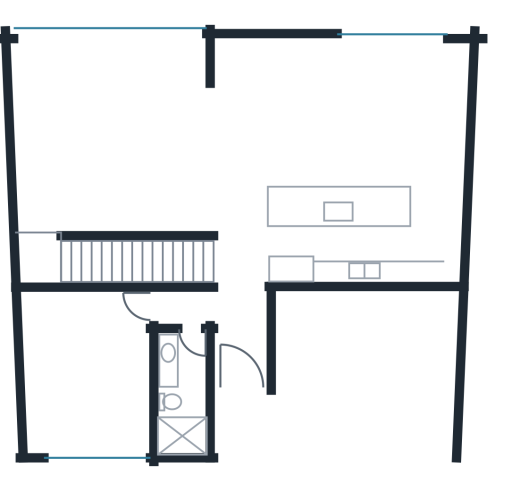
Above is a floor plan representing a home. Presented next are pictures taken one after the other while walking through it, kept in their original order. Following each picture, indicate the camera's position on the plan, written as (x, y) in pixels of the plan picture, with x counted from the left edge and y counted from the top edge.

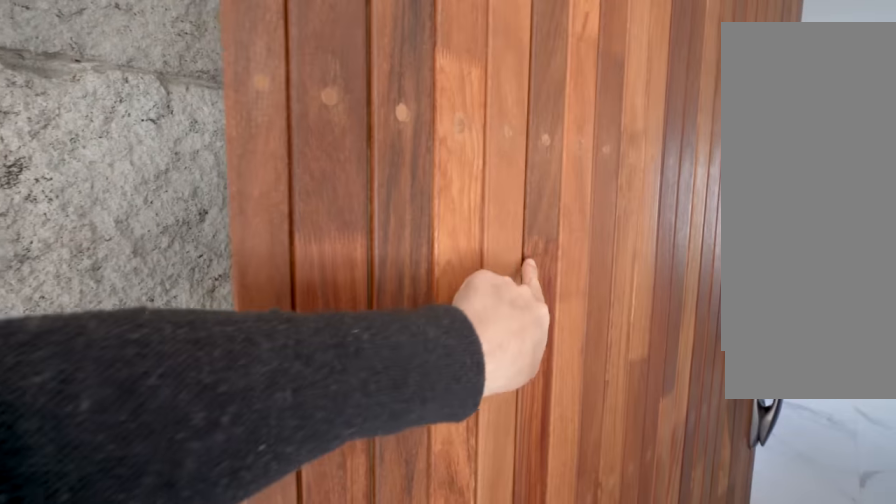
(237, 406)
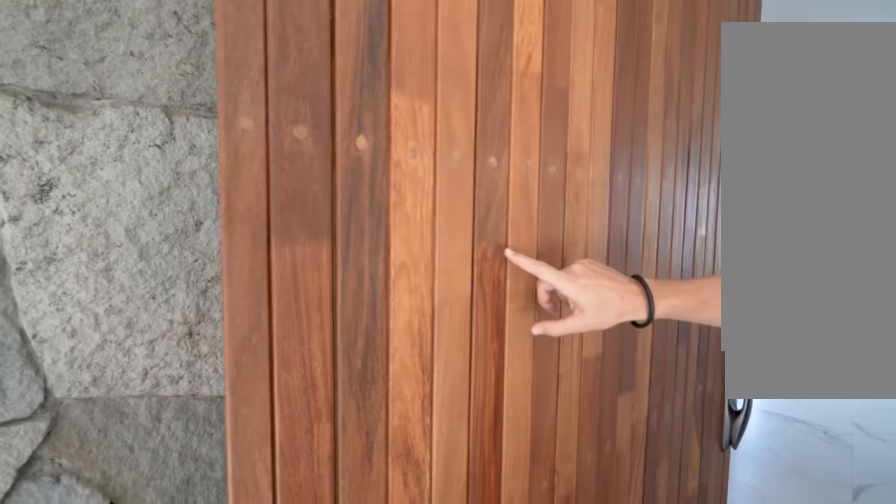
(233, 404)
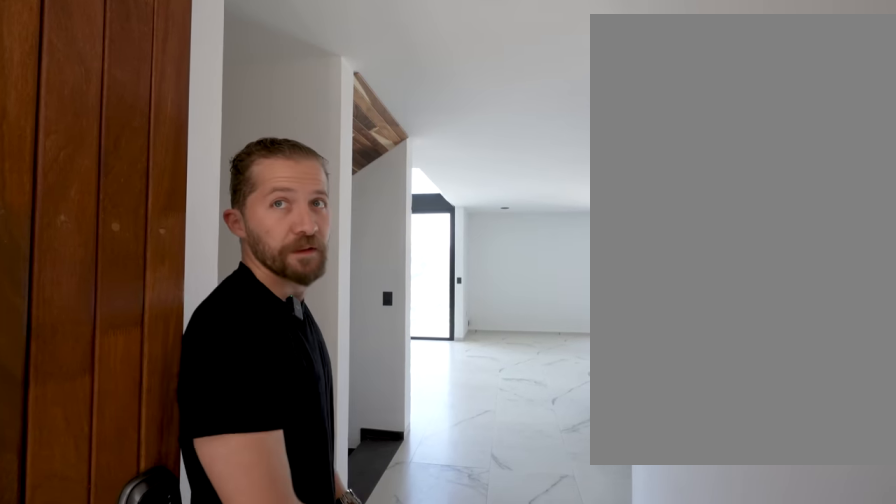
(237, 393)
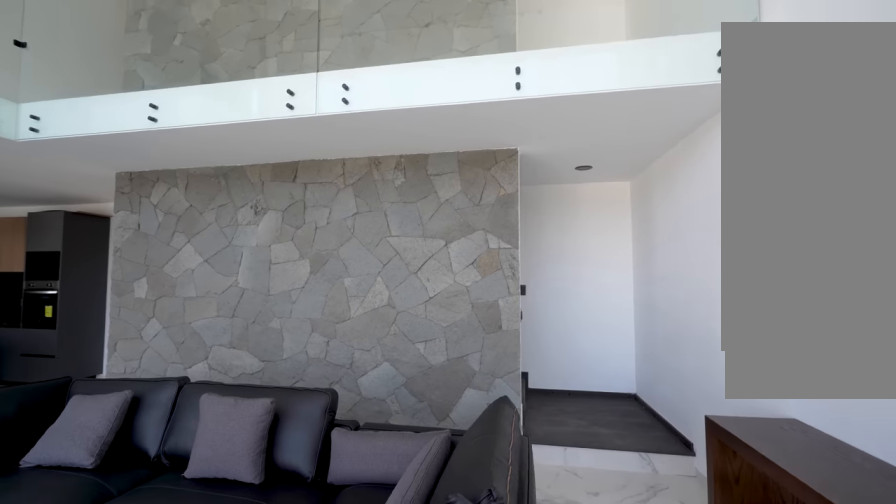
(114, 88)
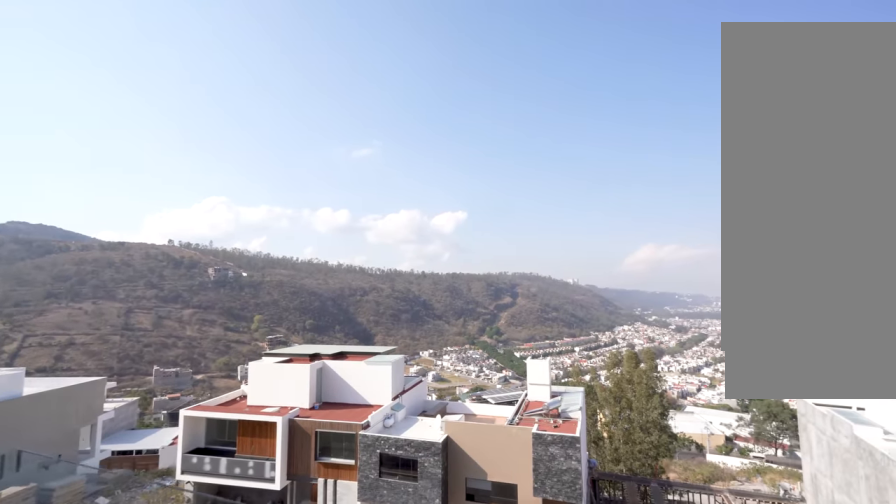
(77, 86)
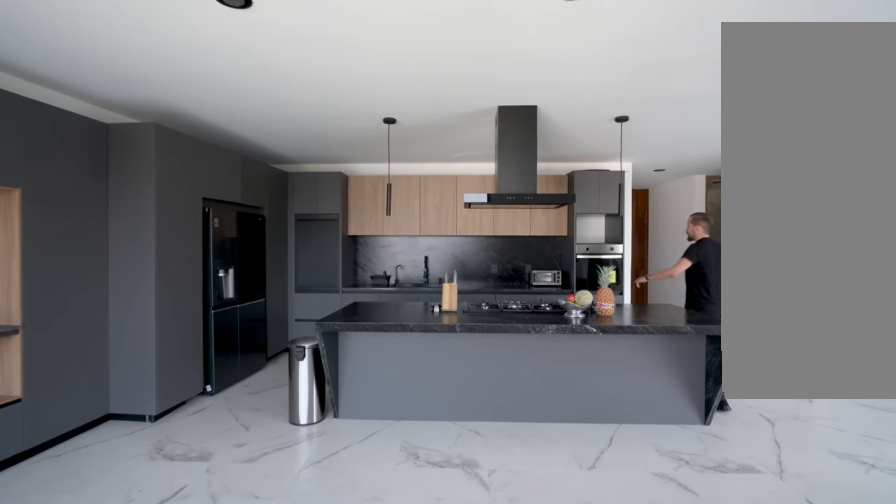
(379, 99)
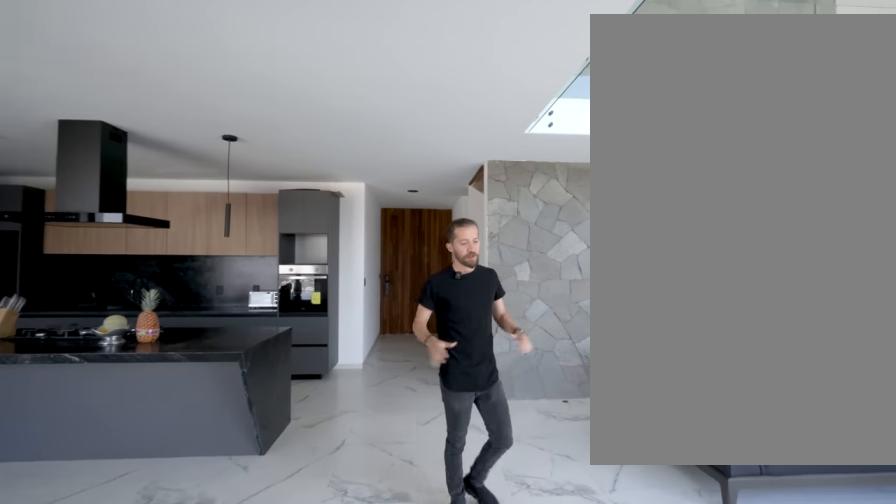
(256, 60)
